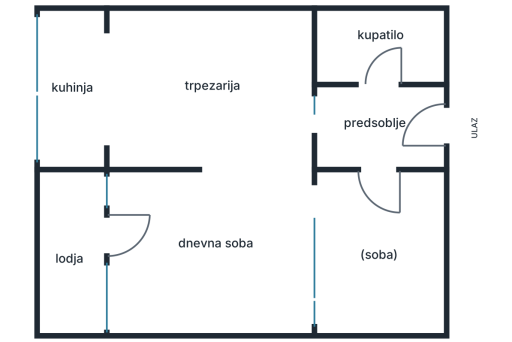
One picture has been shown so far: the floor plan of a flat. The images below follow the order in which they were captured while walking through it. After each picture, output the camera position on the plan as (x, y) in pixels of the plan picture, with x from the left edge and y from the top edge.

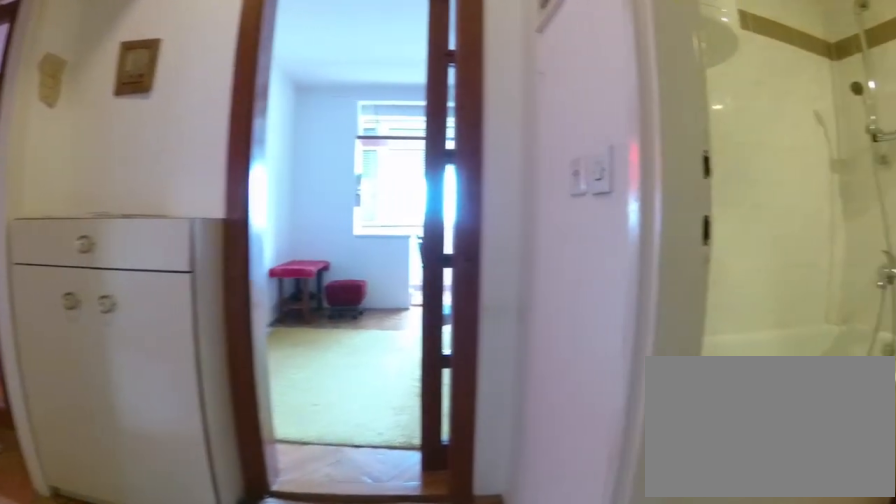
(440, 132)
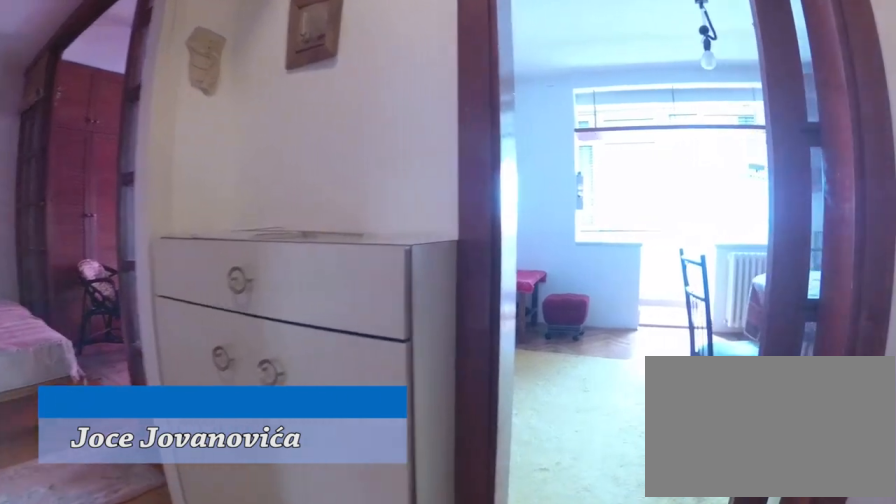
(388, 119)
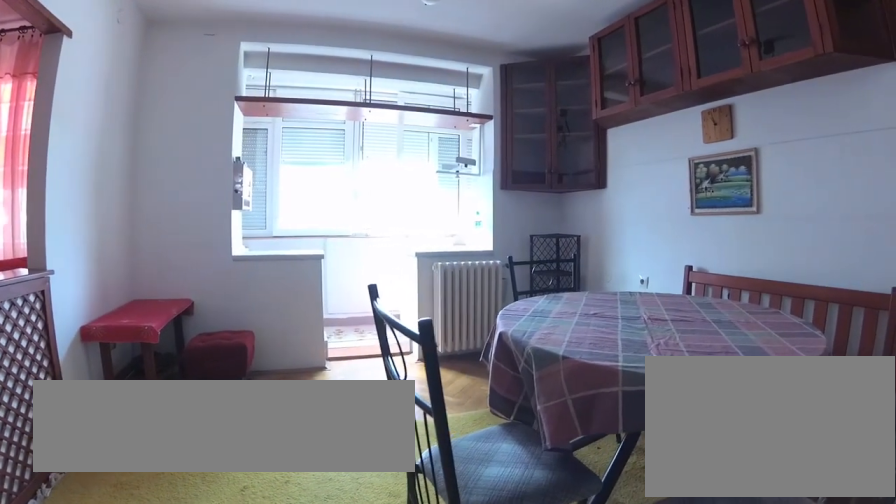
(315, 127)
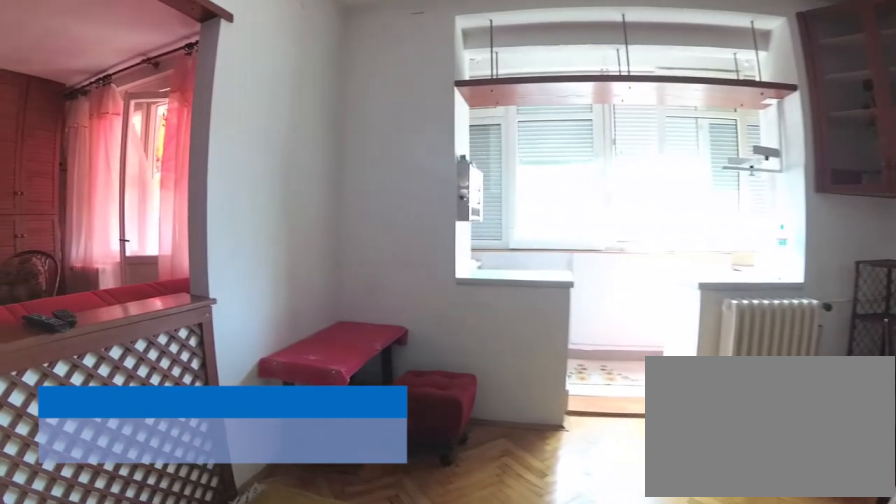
(291, 118)
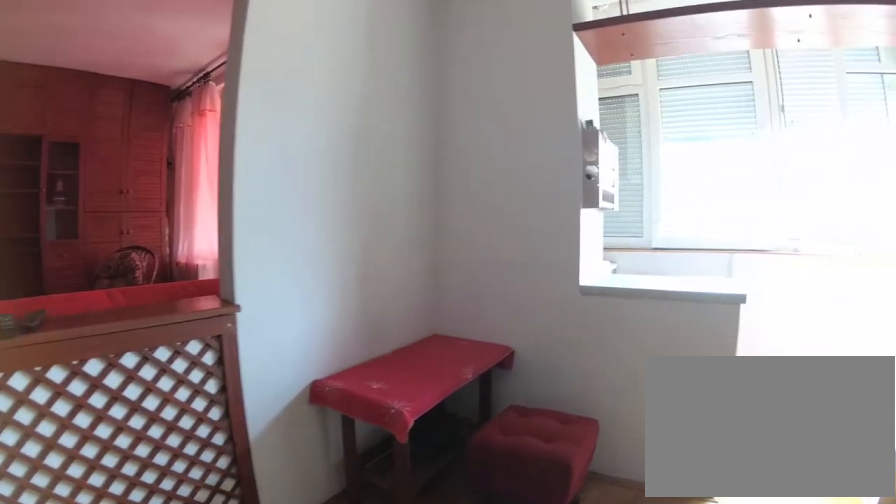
(238, 115)
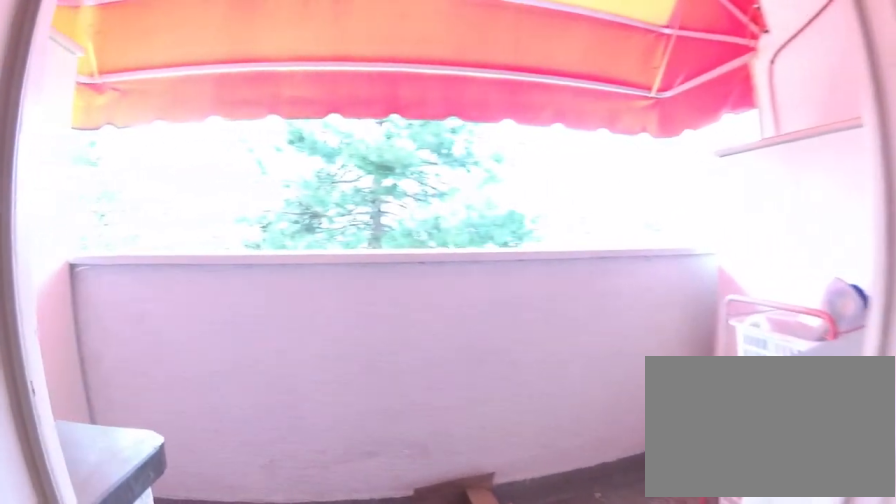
(136, 253)
